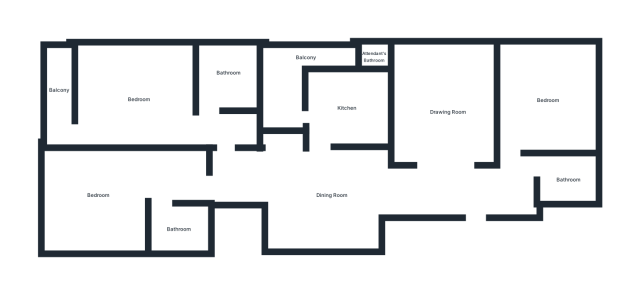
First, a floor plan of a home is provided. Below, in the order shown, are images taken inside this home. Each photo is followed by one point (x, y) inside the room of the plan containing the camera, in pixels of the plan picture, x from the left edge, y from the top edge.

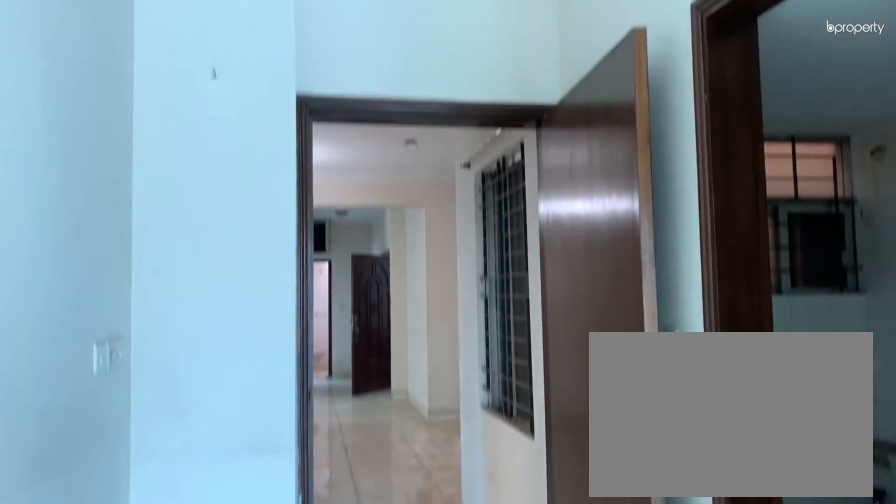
(96, 207)
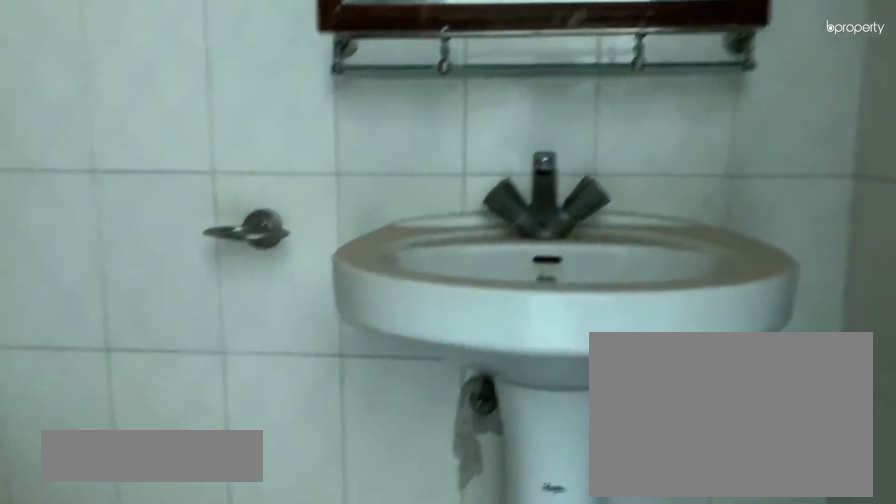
(179, 227)
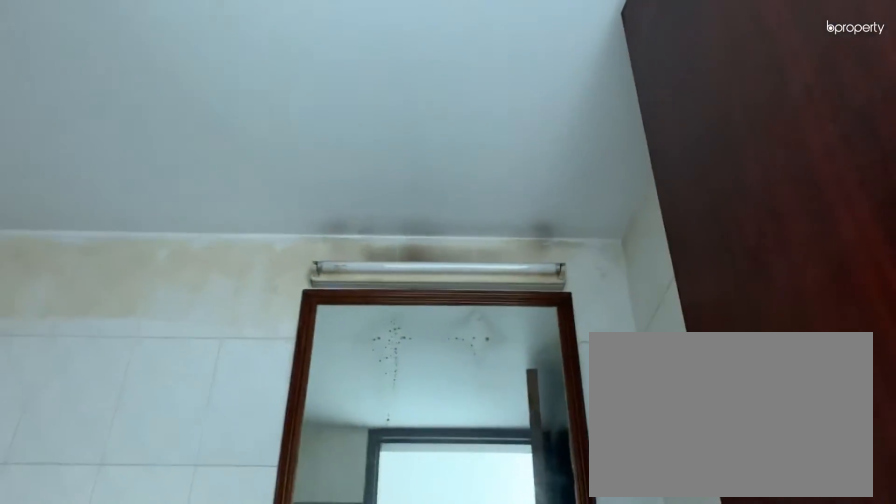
(179, 227)
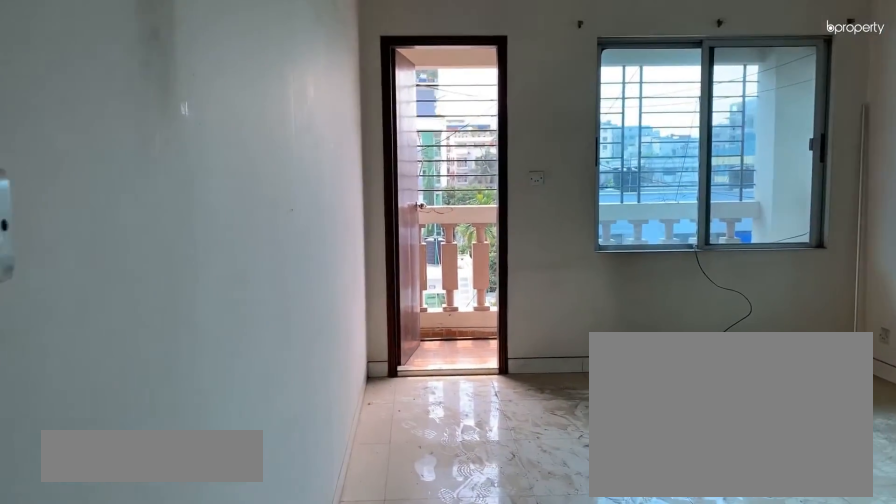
(141, 101)
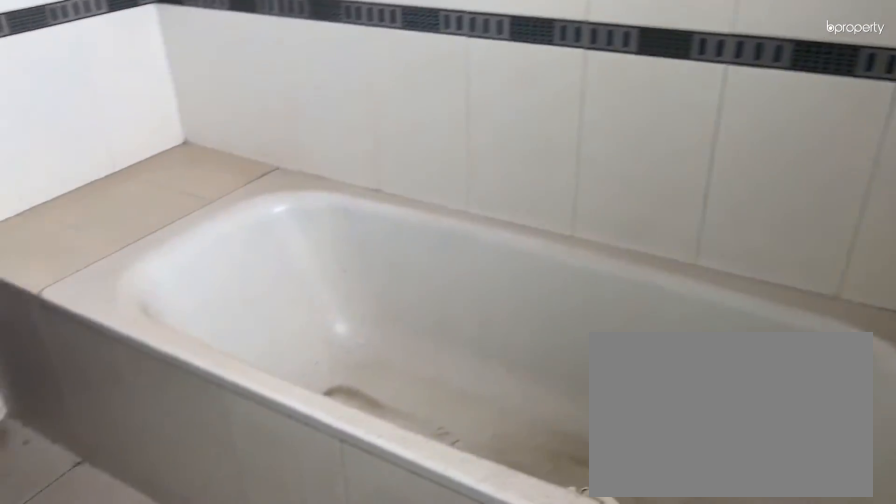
(230, 72)
